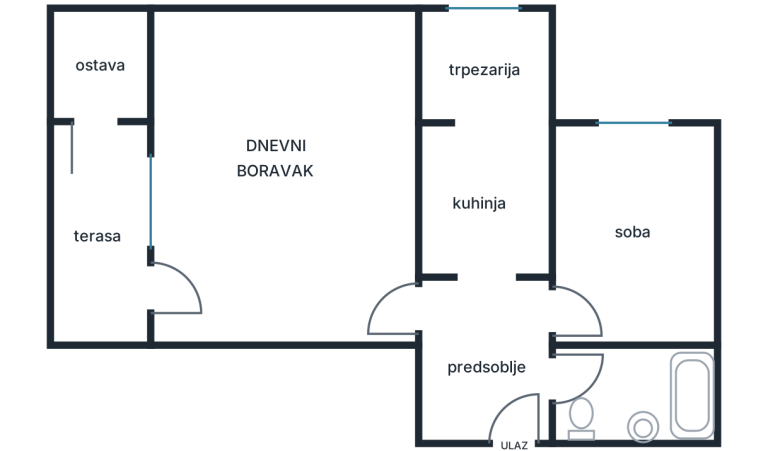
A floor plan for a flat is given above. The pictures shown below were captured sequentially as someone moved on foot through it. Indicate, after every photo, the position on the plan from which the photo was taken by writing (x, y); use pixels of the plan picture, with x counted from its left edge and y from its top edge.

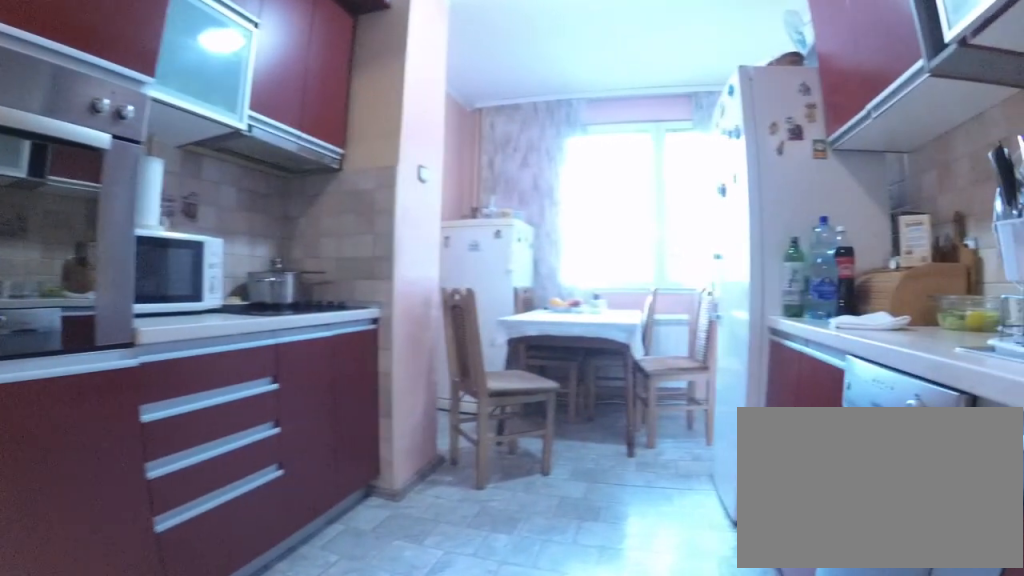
(503, 311)
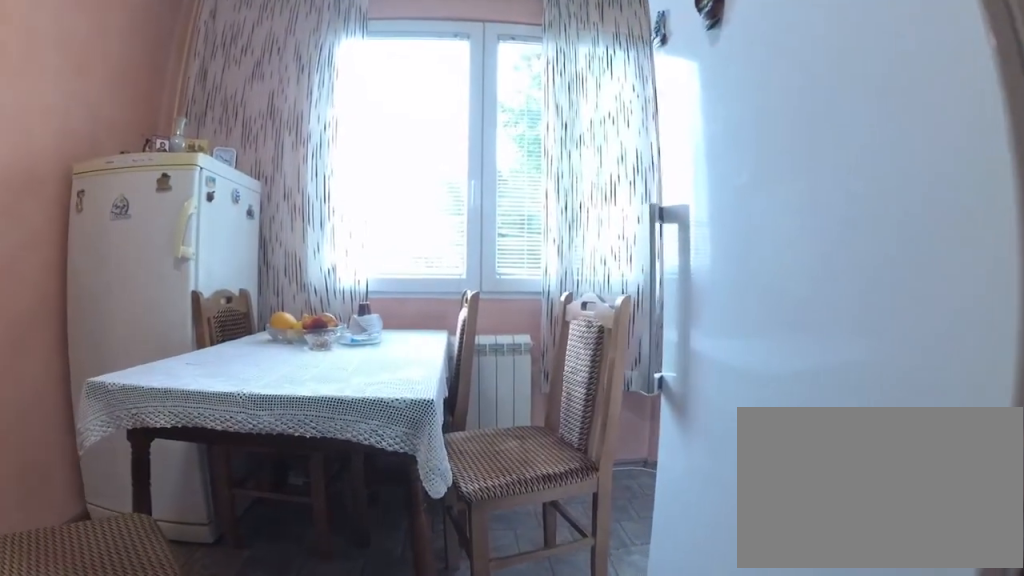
(498, 165)
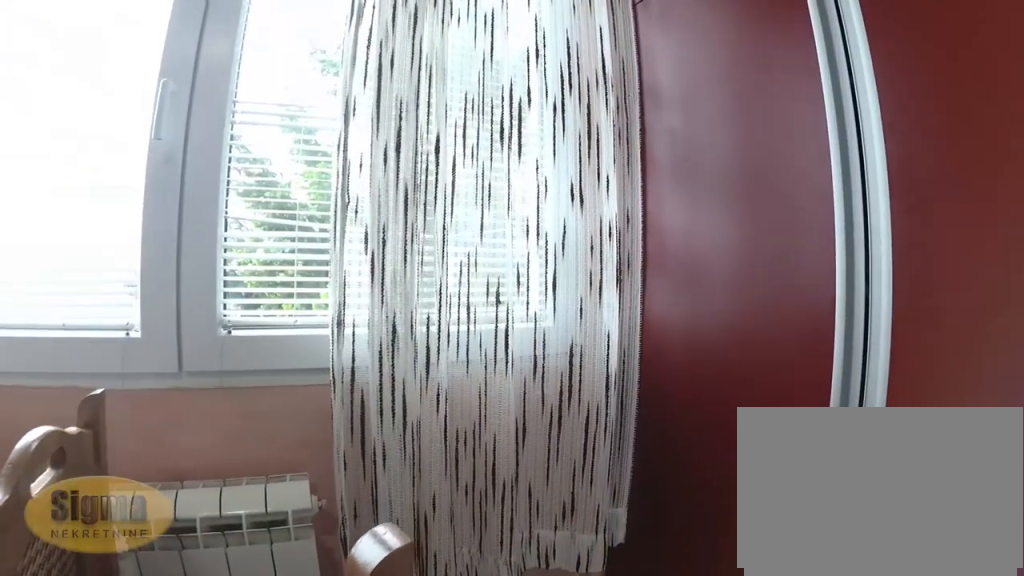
(498, 95)
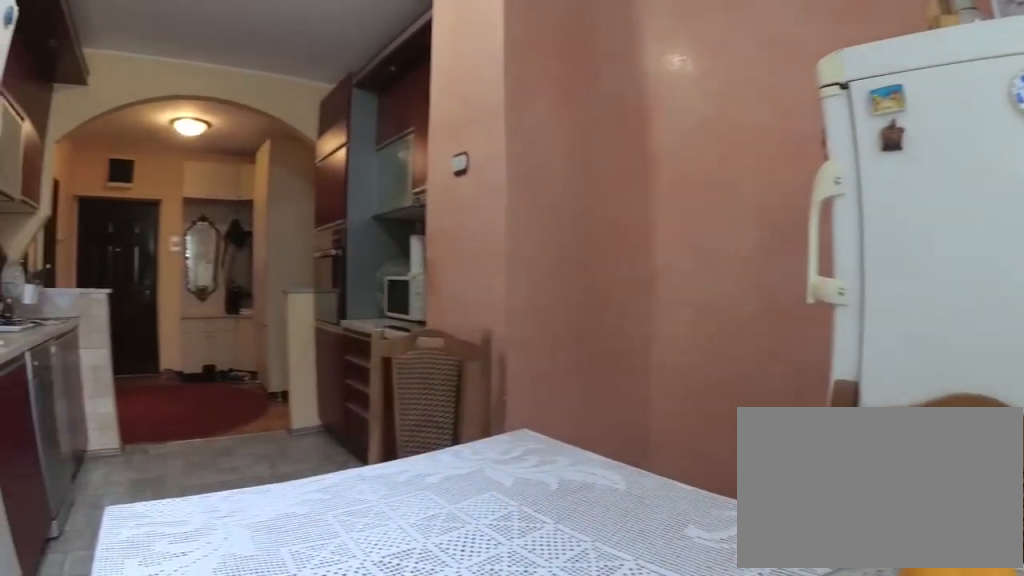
(506, 24)
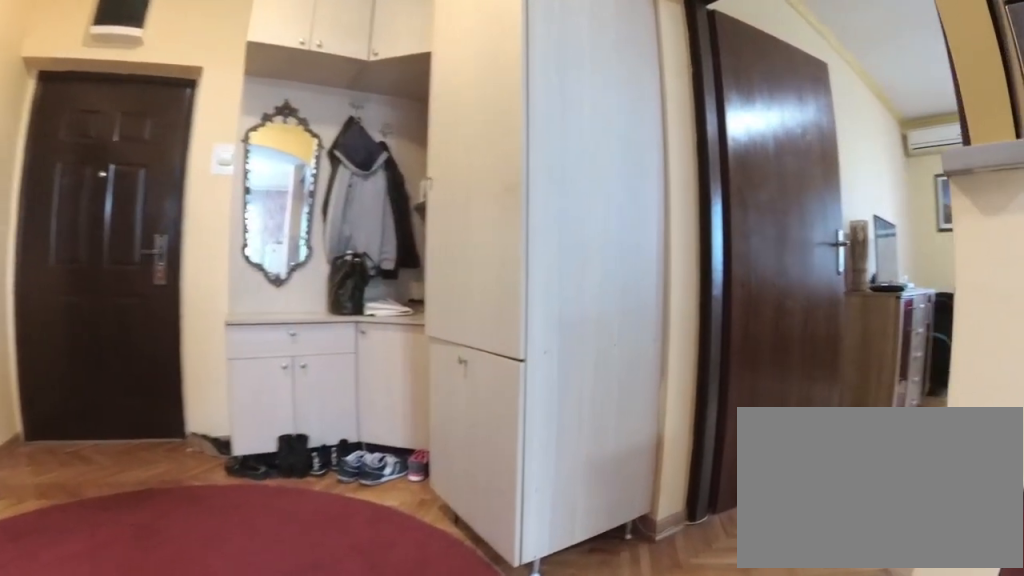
(489, 263)
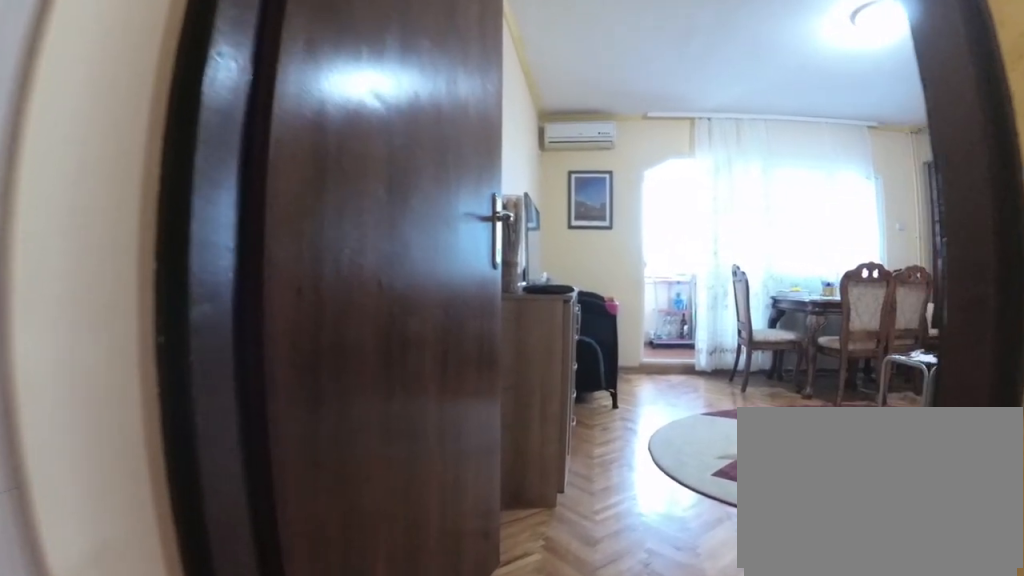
(465, 301)
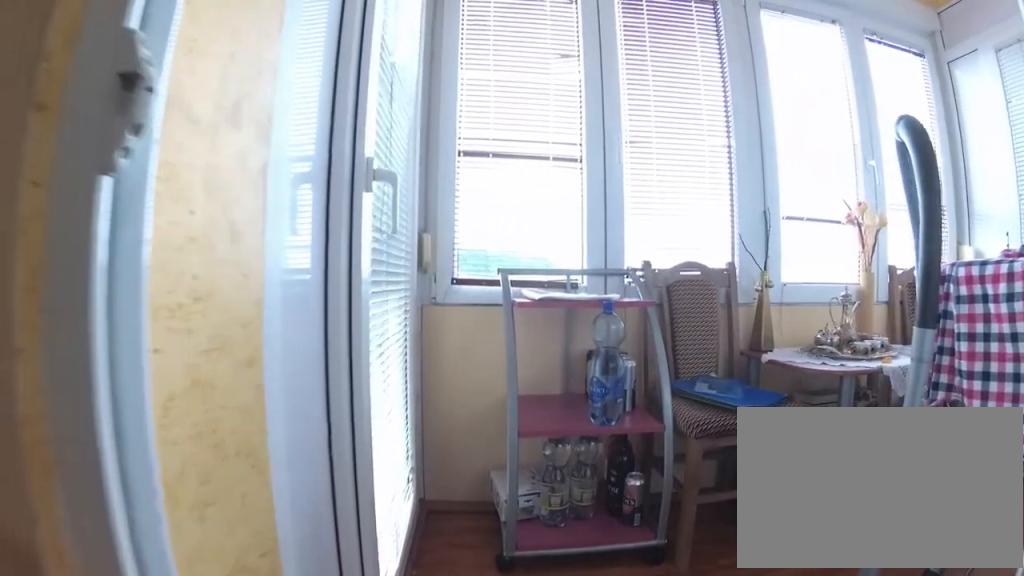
(181, 286)
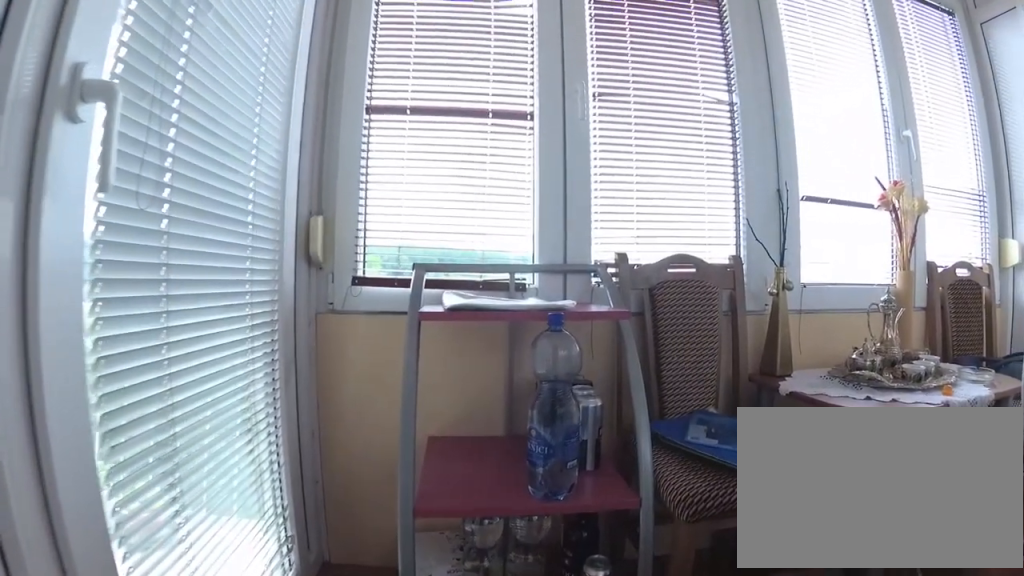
(151, 289)
